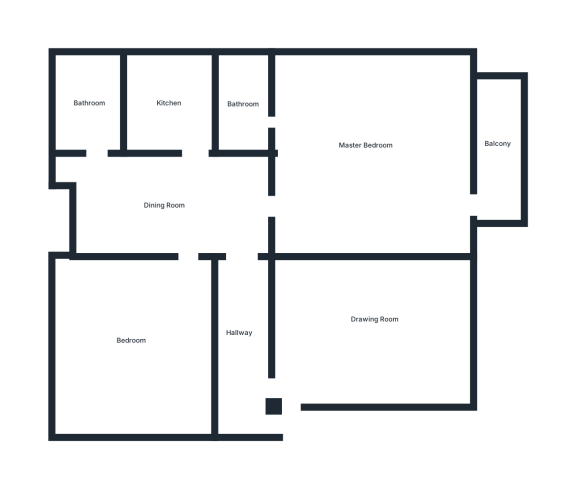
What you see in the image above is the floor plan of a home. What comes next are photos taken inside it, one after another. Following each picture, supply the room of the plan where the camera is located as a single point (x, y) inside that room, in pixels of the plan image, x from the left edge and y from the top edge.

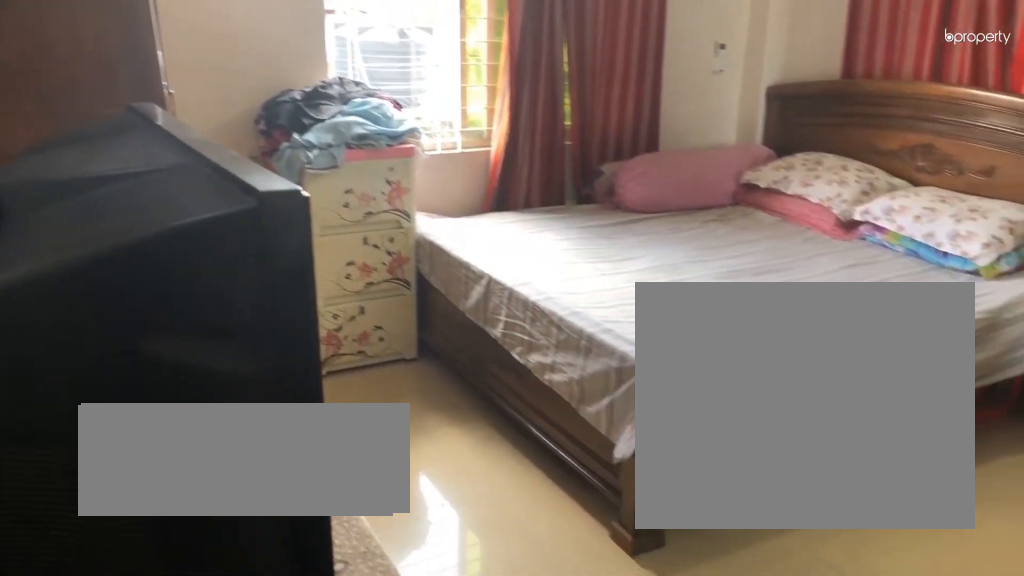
(365, 144)
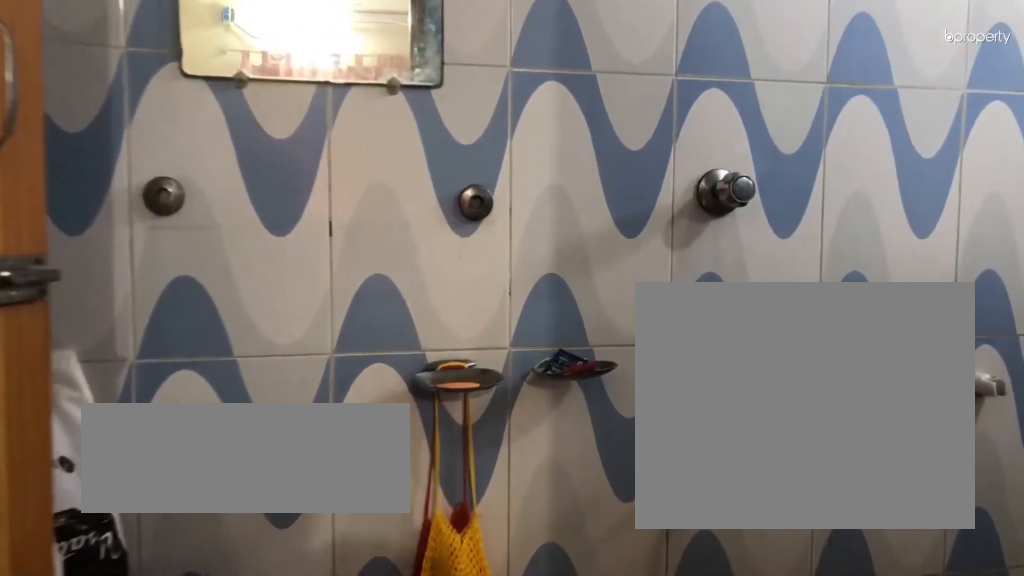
(244, 102)
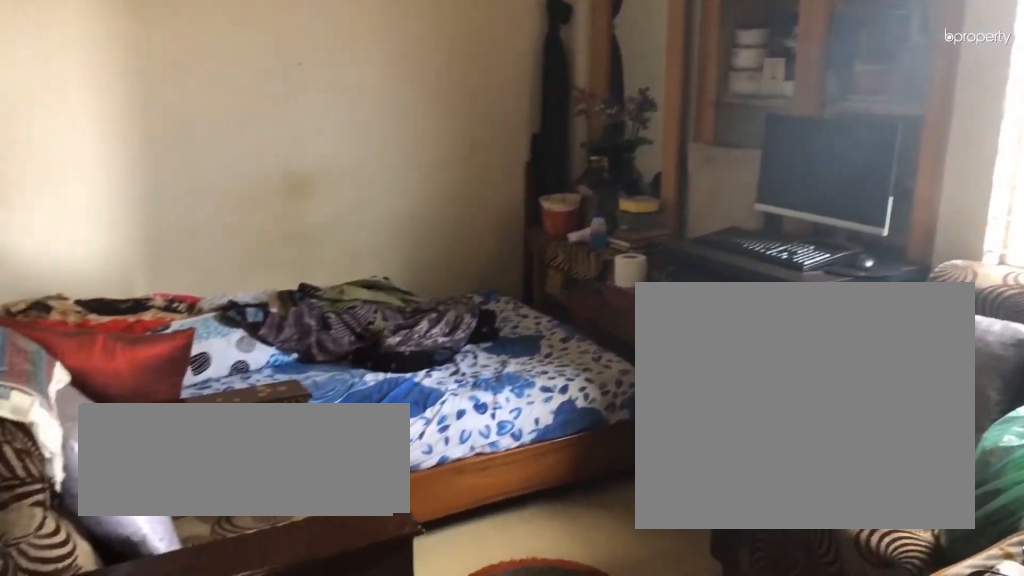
(131, 340)
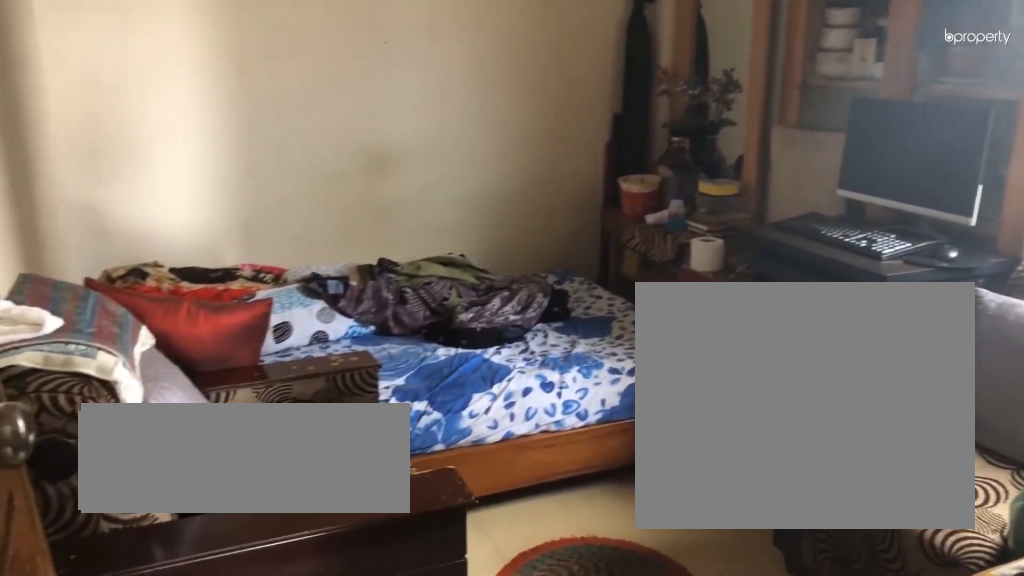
(131, 340)
